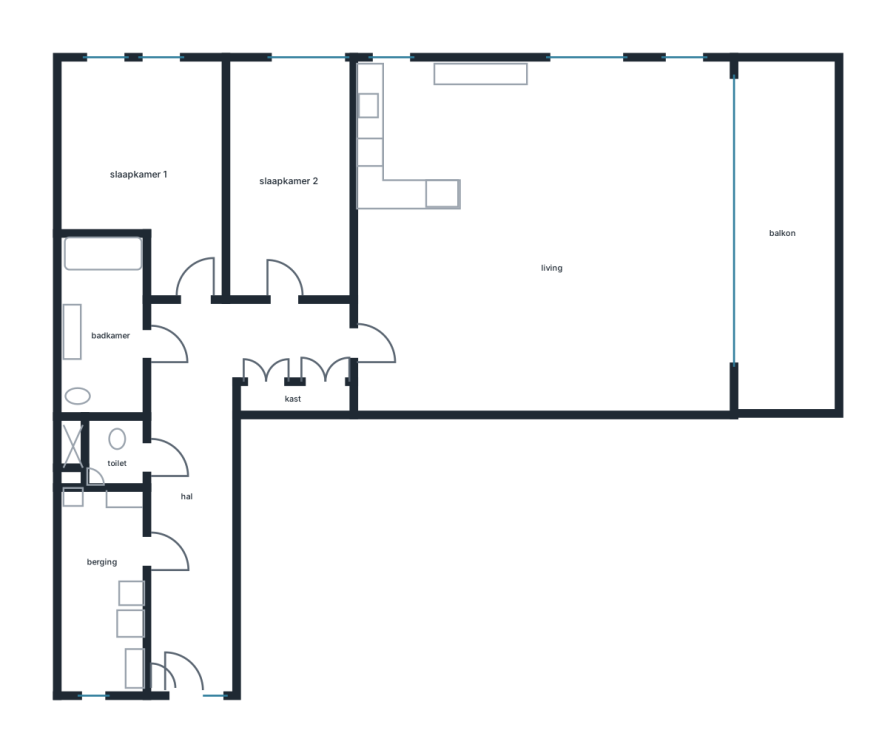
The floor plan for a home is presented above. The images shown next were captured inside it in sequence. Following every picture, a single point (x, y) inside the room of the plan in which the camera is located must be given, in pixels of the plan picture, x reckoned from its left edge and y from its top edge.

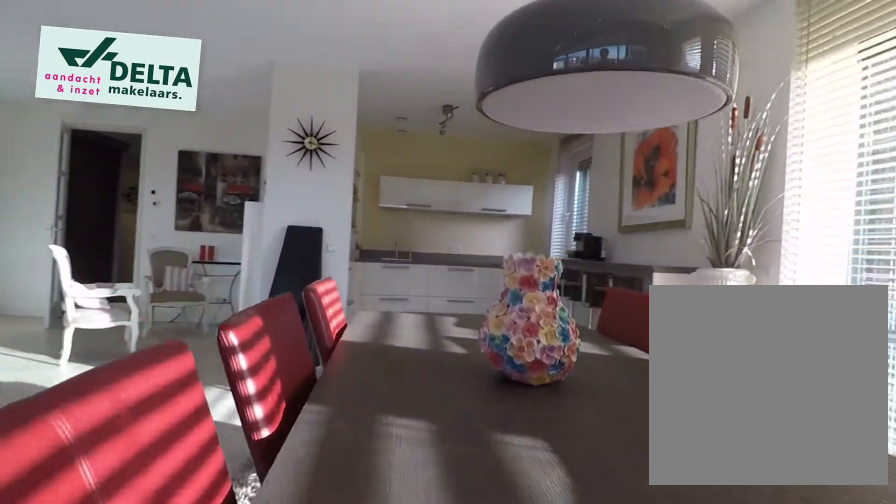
(544, 235)
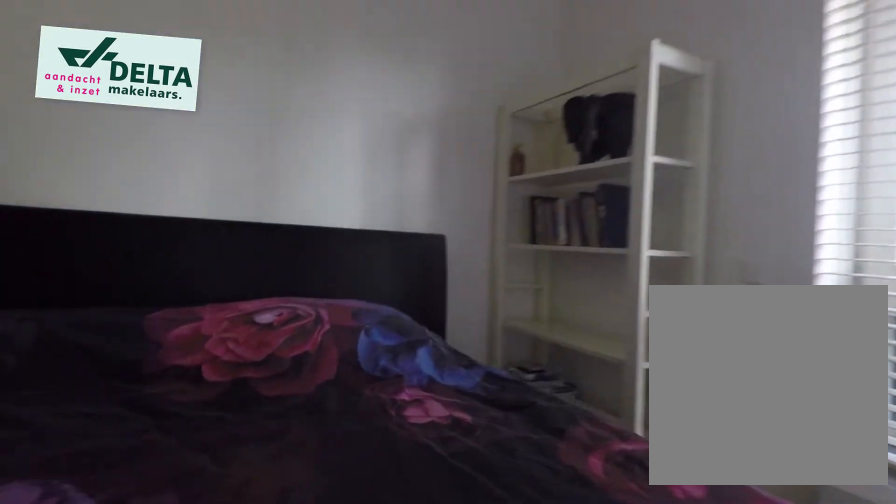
(140, 179)
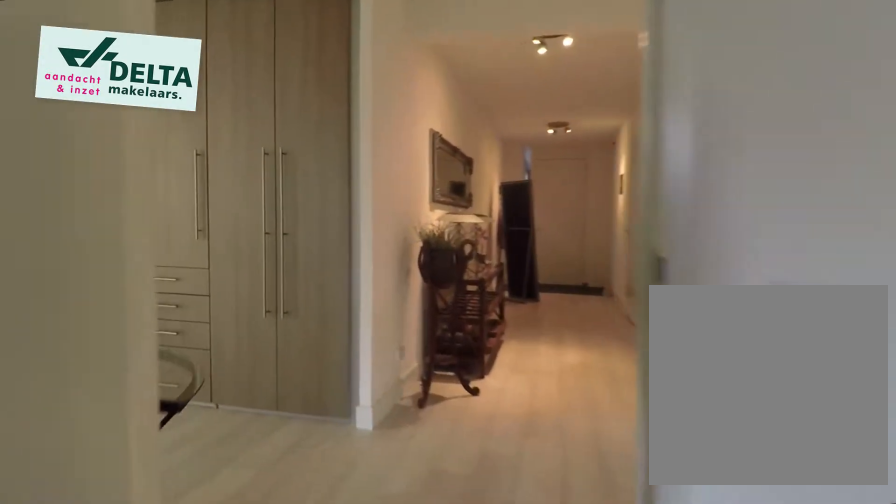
(140, 179)
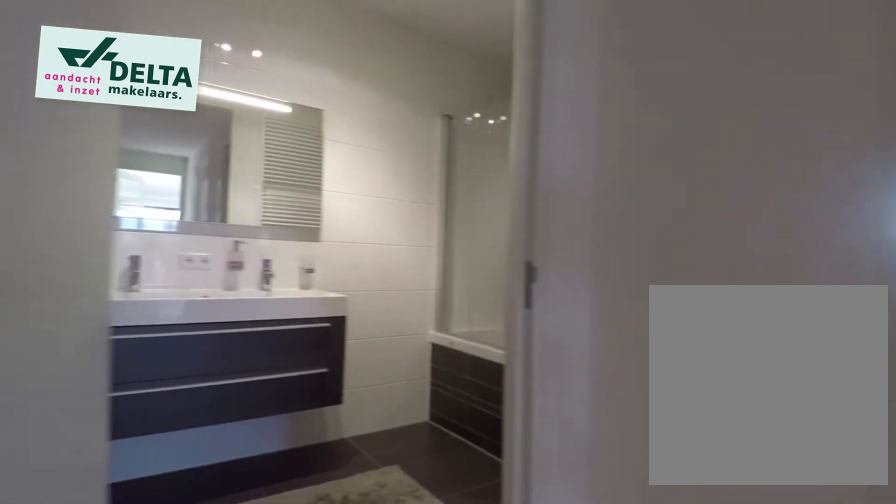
(207, 464)
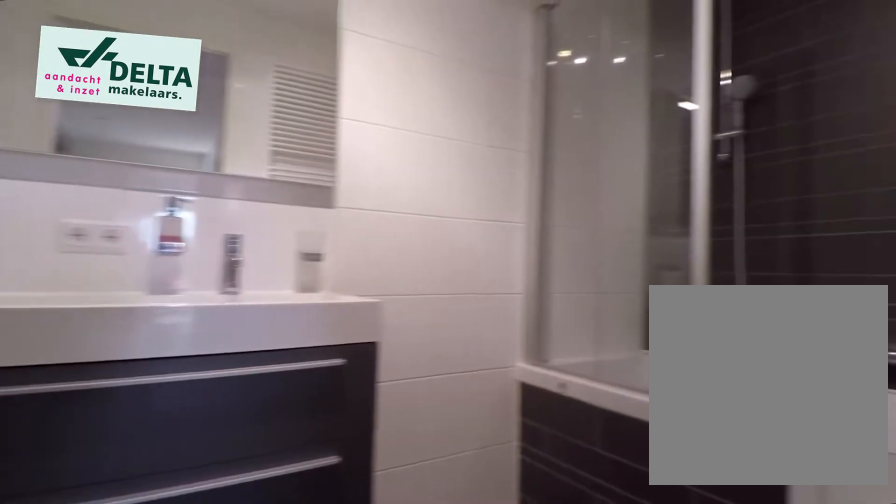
(100, 325)
